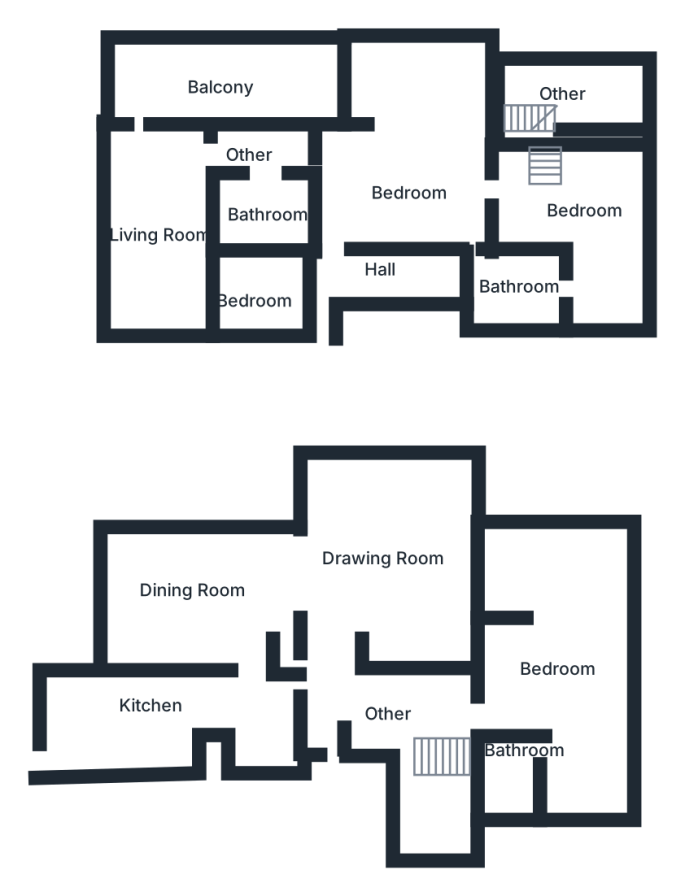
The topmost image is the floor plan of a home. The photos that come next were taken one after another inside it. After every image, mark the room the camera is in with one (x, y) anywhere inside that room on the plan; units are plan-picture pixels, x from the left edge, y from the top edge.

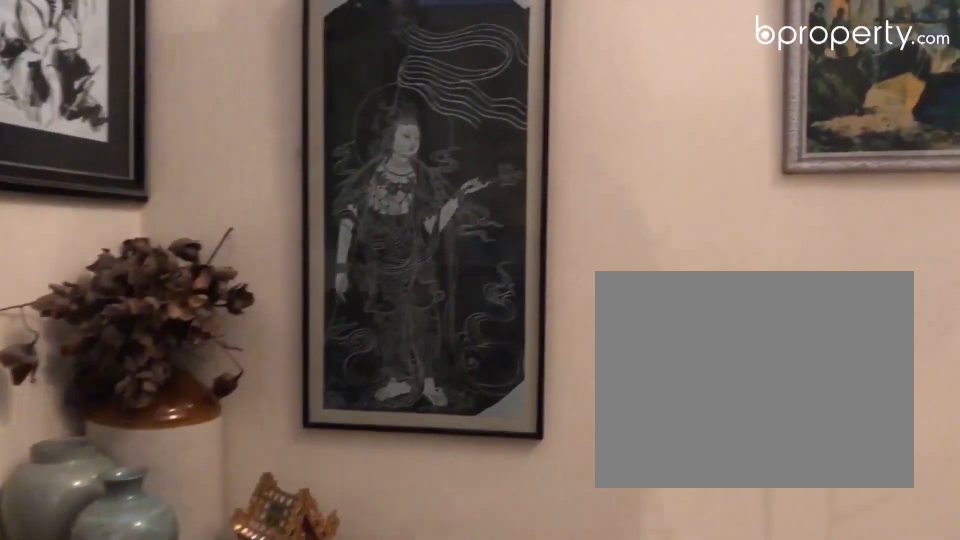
(361, 269)
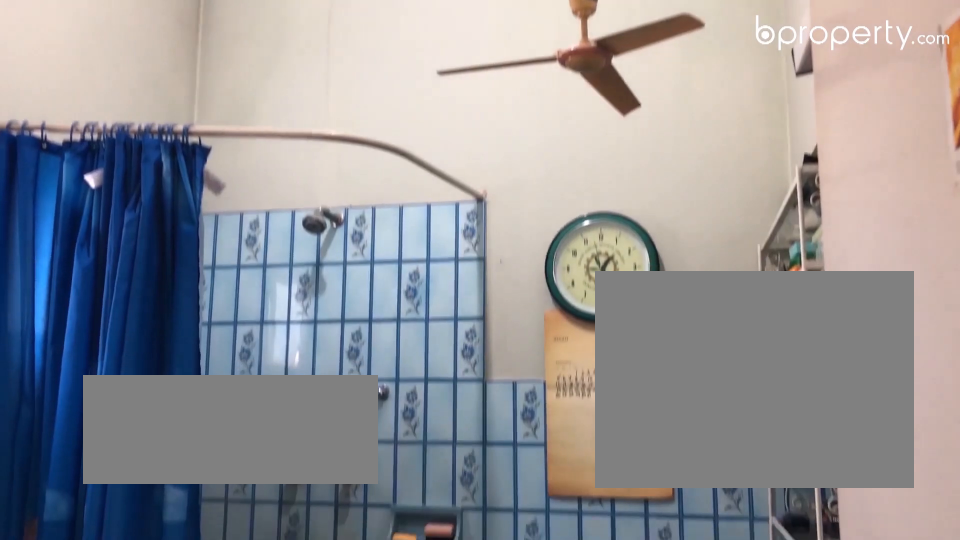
(522, 280)
